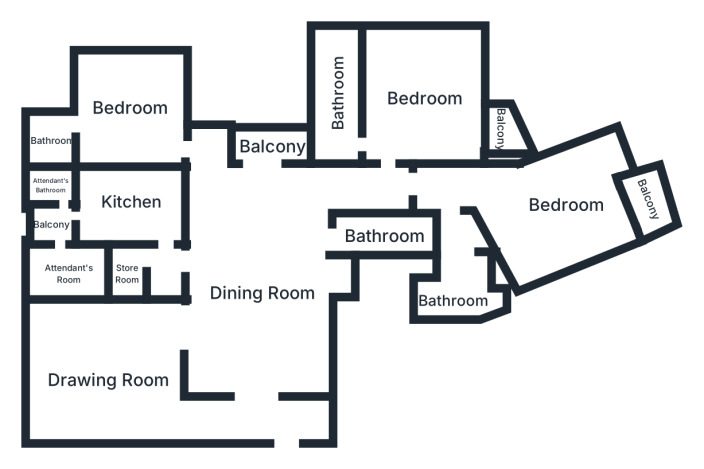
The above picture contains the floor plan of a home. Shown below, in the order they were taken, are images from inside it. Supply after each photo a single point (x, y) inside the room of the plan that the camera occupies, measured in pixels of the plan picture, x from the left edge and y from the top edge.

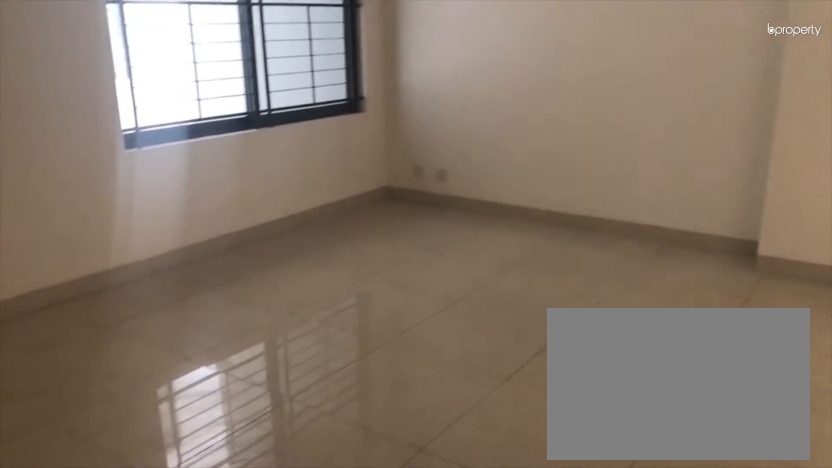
(111, 387)
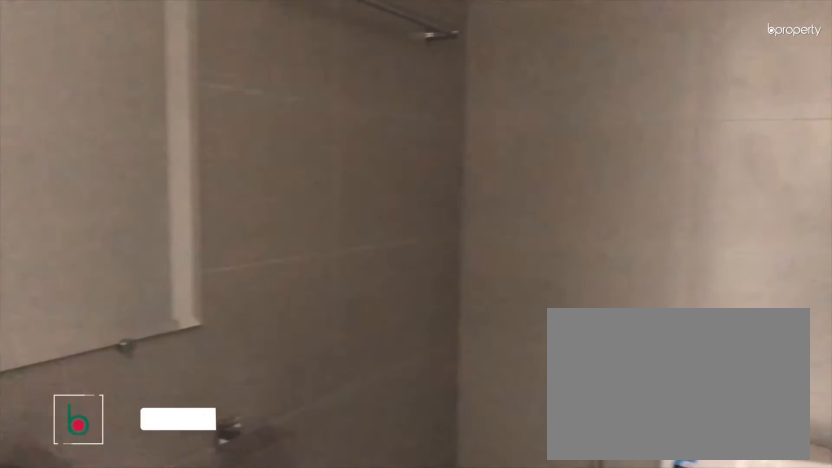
(384, 237)
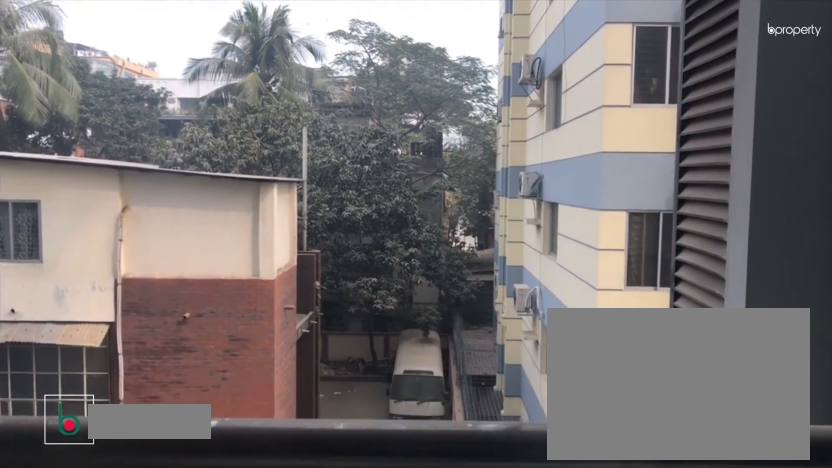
(273, 148)
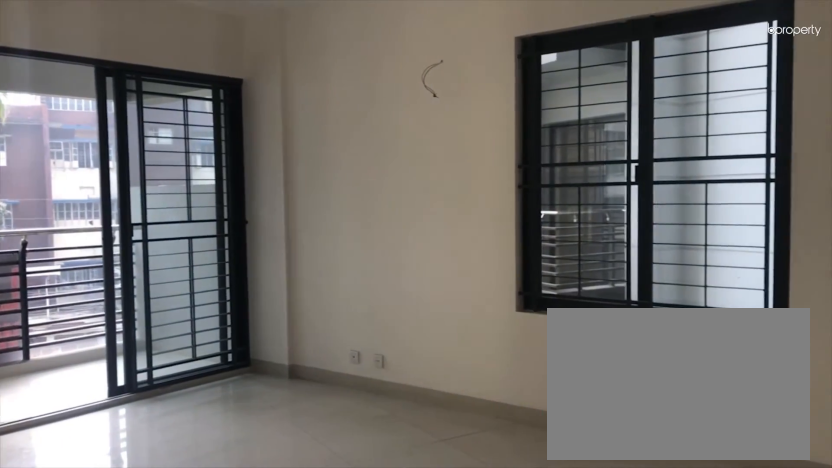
(565, 205)
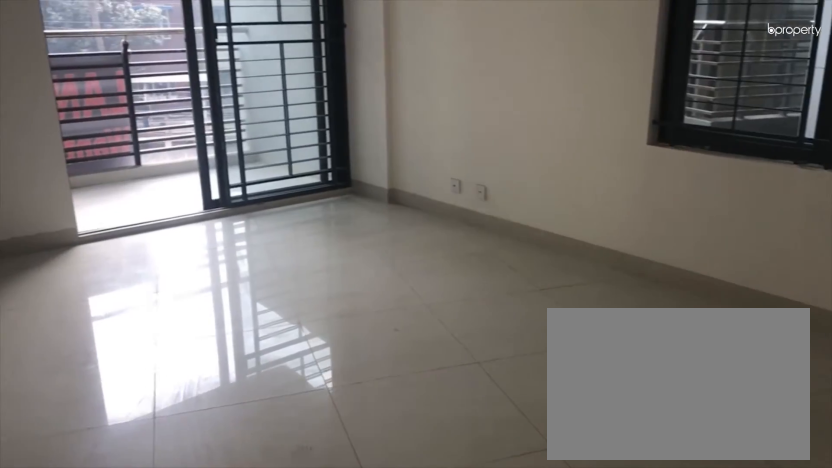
(565, 205)
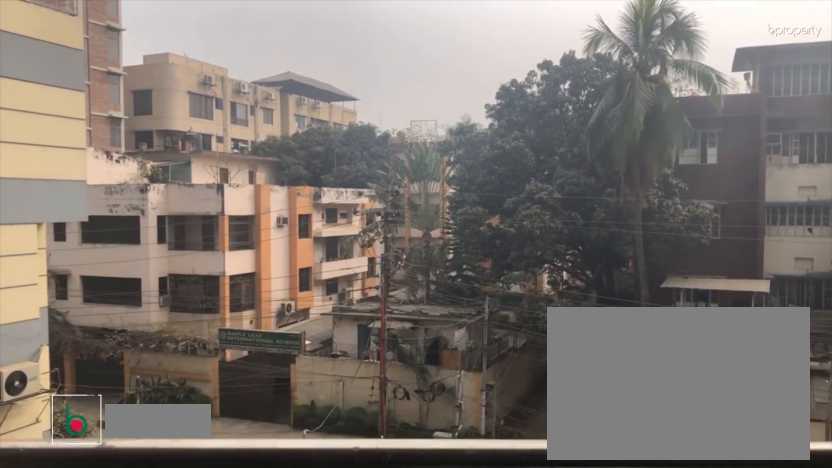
(651, 203)
